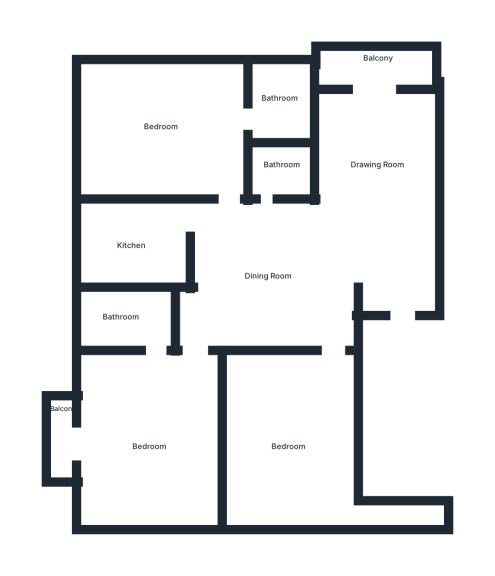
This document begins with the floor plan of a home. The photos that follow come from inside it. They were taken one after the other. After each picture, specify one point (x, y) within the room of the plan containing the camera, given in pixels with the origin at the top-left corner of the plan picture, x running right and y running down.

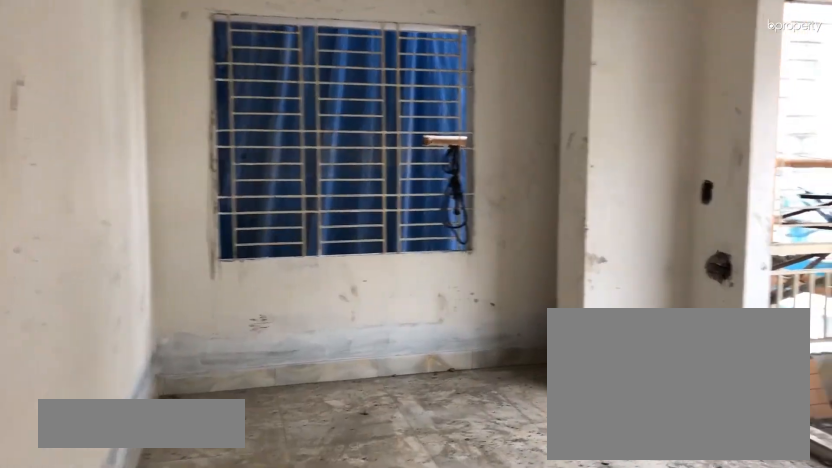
(152, 442)
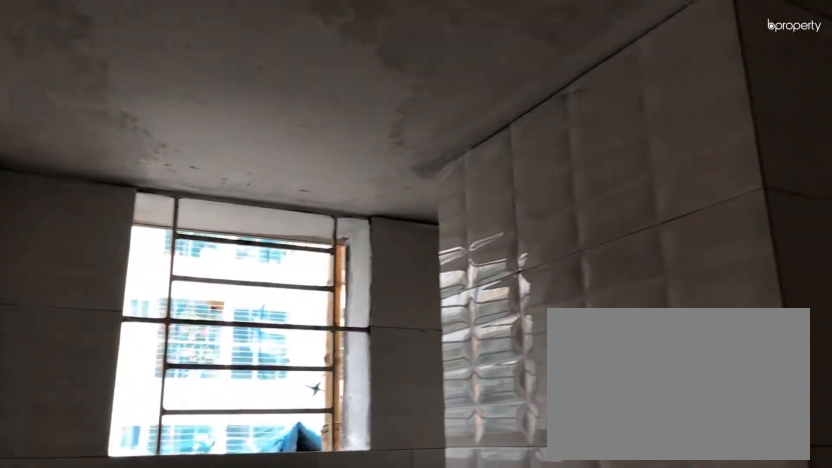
(122, 318)
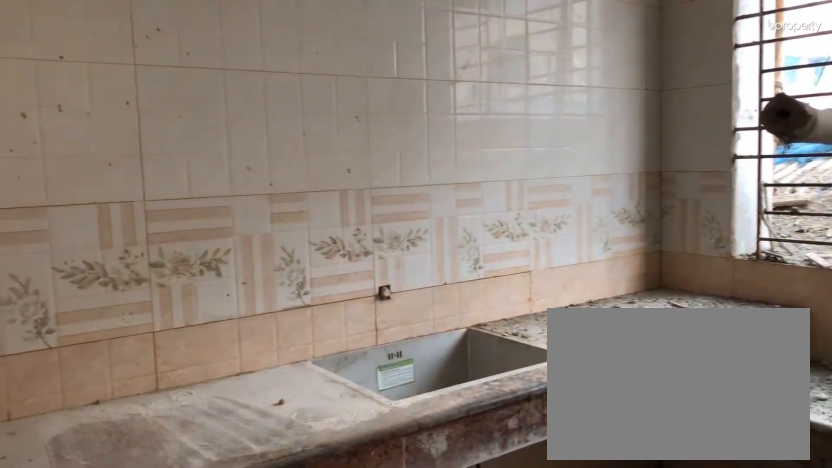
(133, 247)
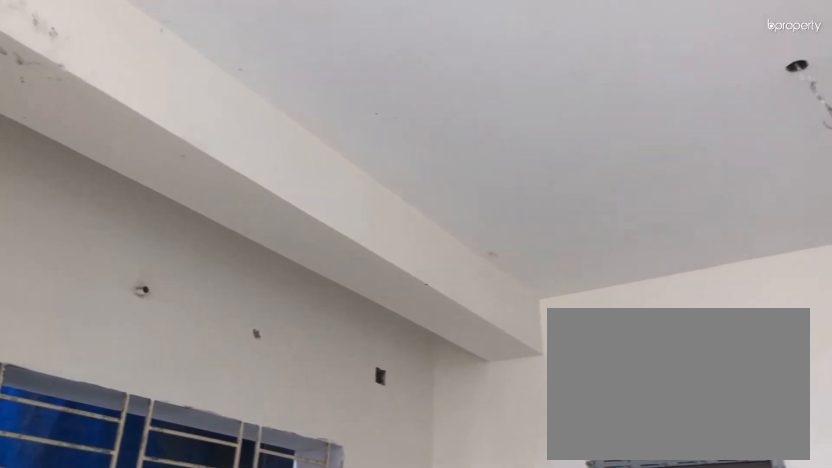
(158, 130)
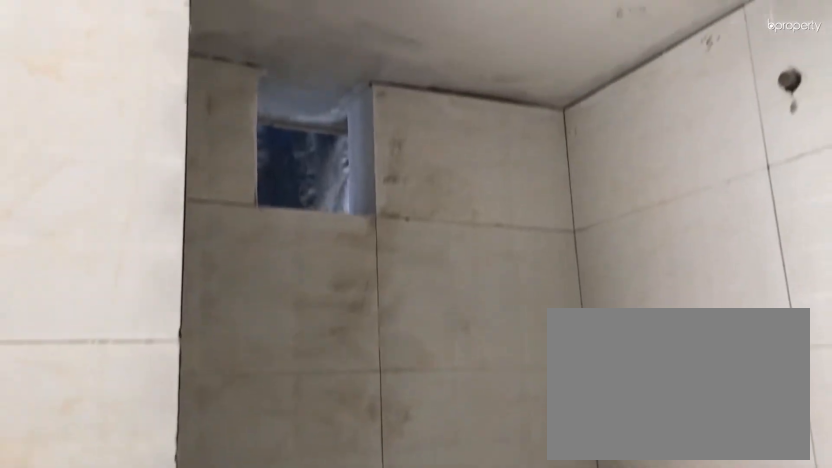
(278, 104)
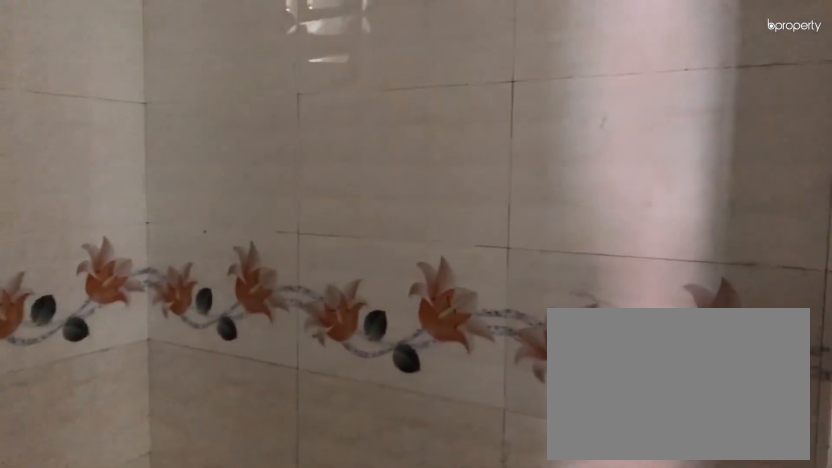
(280, 171)
